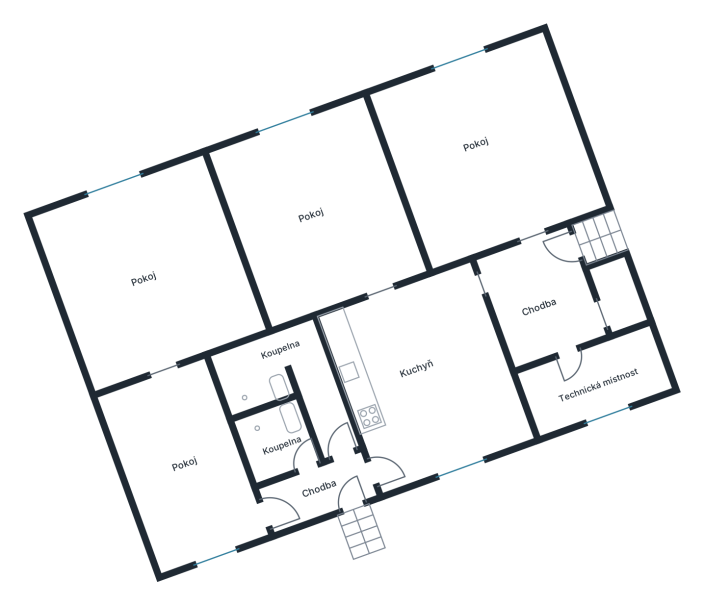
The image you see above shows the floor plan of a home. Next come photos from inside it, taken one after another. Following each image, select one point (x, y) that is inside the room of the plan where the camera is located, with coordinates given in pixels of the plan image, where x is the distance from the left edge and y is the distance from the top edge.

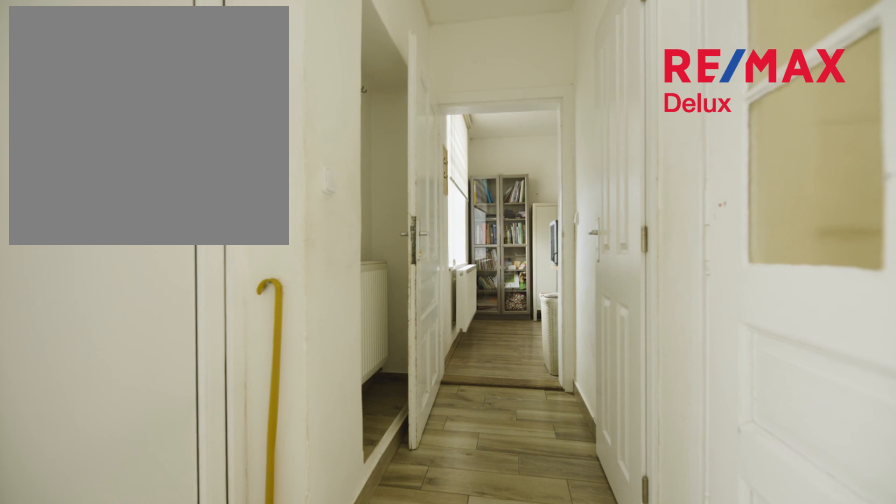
(318, 493)
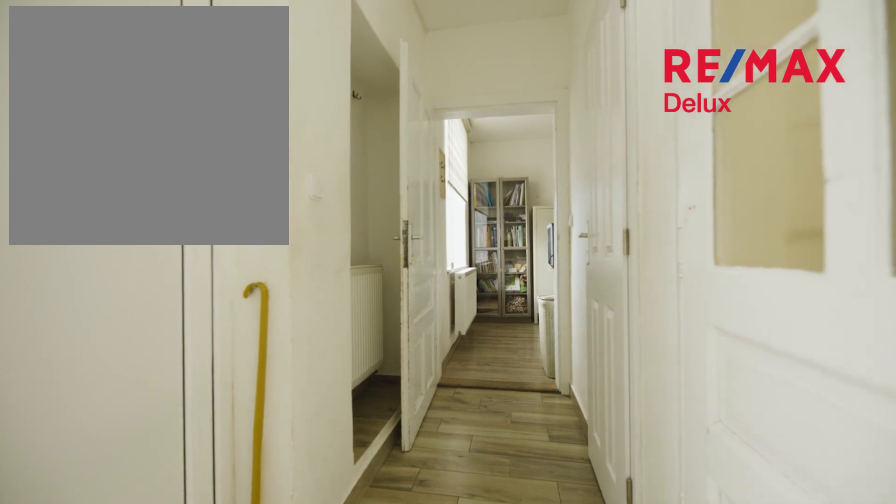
(318, 493)
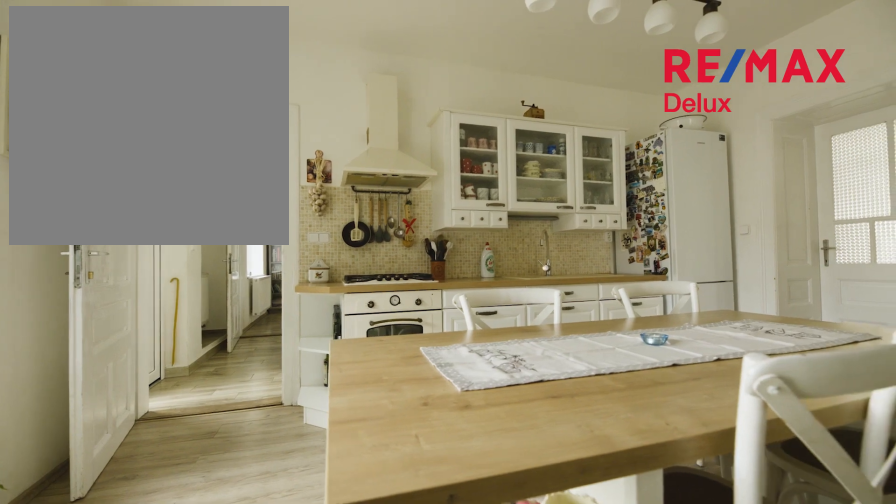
(435, 377)
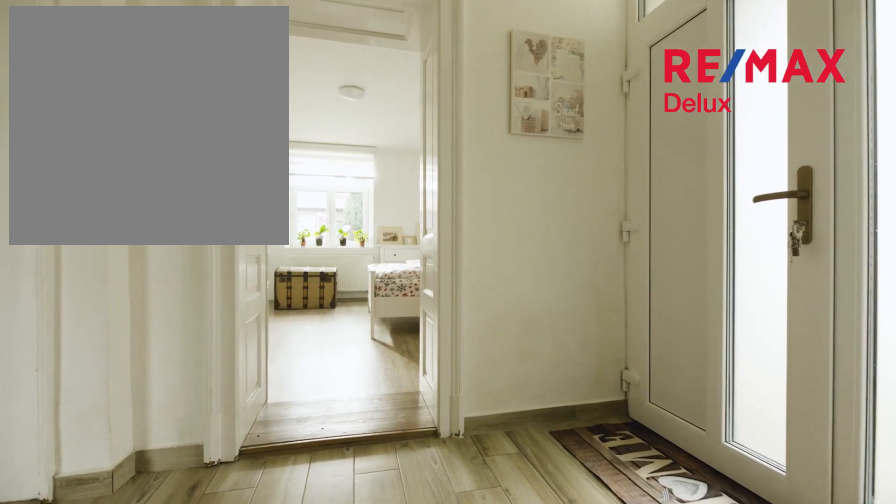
(541, 297)
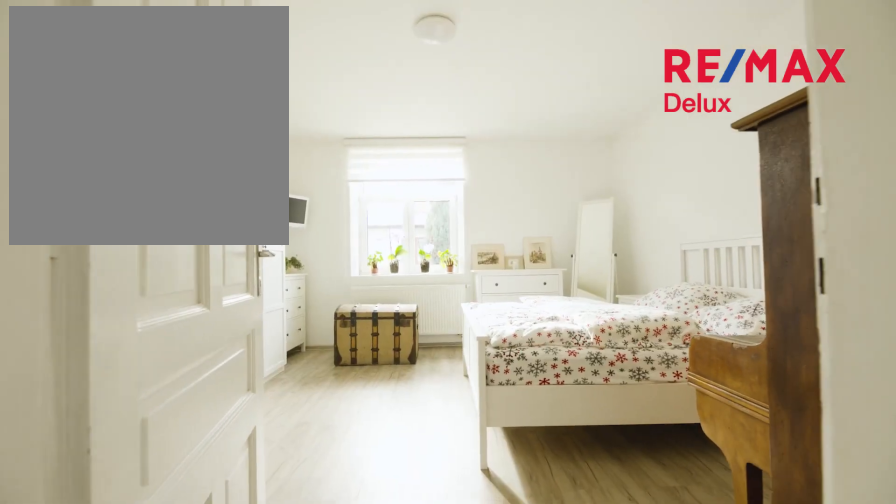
(487, 150)
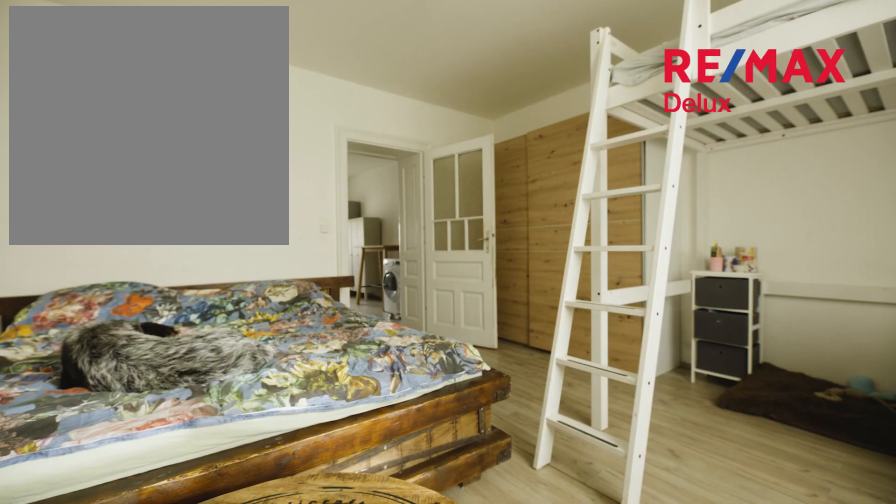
(147, 273)
